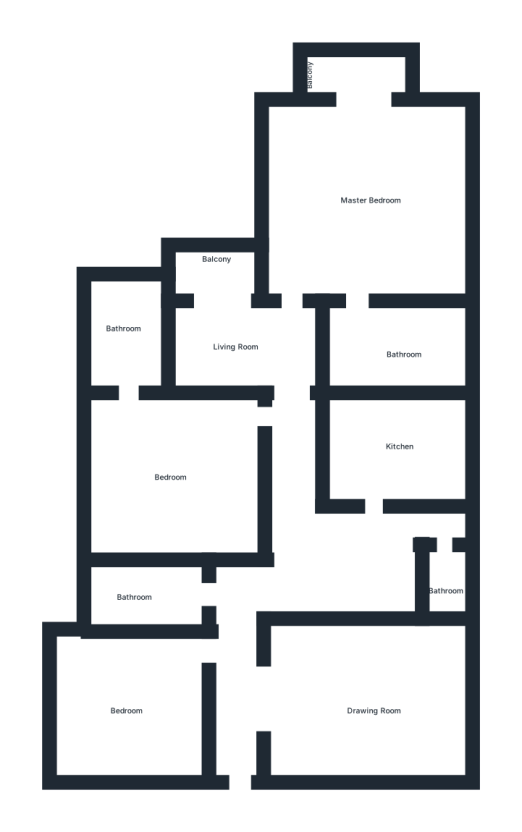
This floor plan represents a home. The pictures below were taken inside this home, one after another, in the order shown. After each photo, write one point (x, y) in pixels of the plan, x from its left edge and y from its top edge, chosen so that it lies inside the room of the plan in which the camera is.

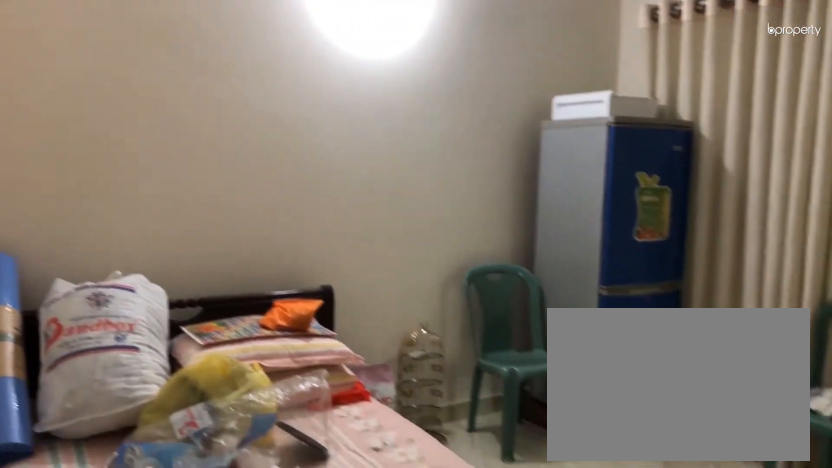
(153, 467)
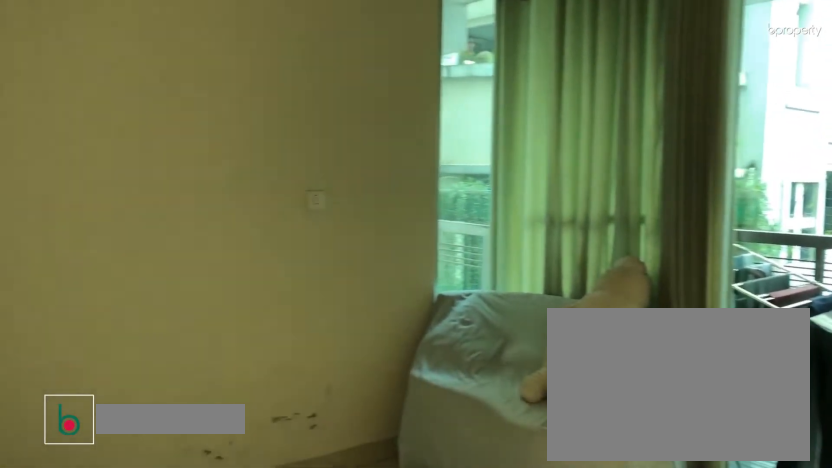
(225, 338)
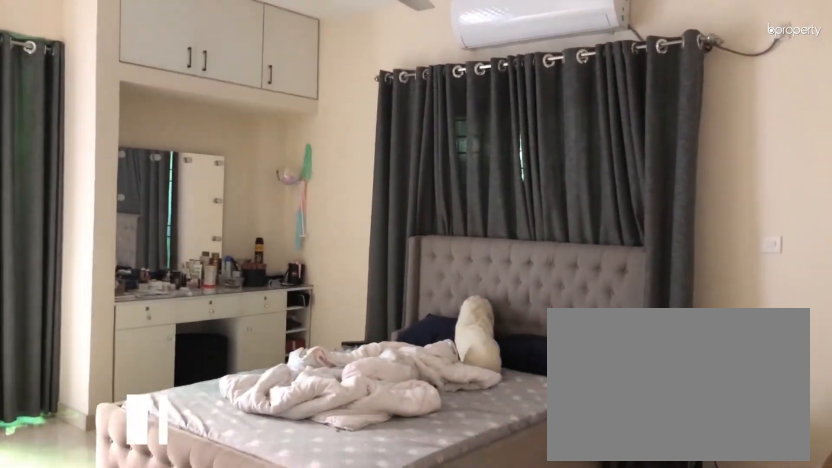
(367, 197)
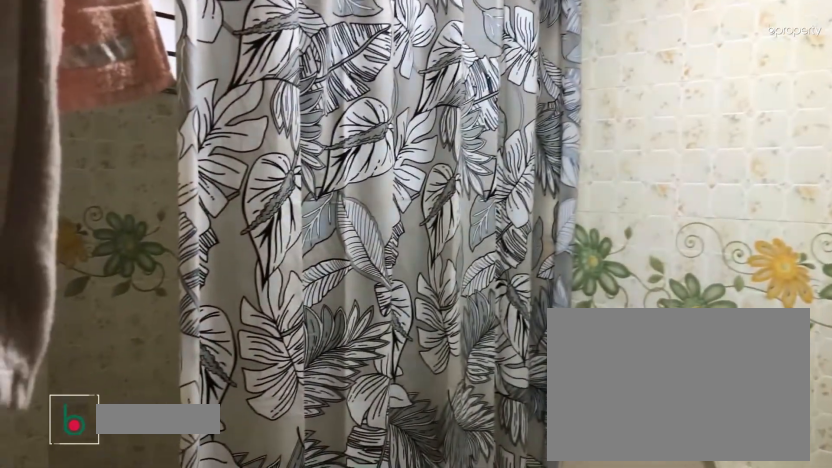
(400, 346)
